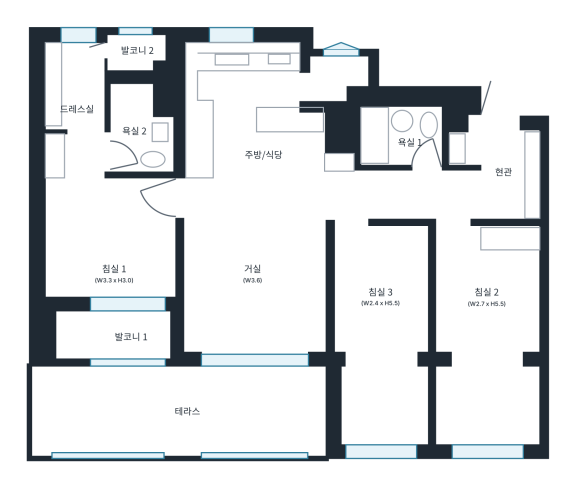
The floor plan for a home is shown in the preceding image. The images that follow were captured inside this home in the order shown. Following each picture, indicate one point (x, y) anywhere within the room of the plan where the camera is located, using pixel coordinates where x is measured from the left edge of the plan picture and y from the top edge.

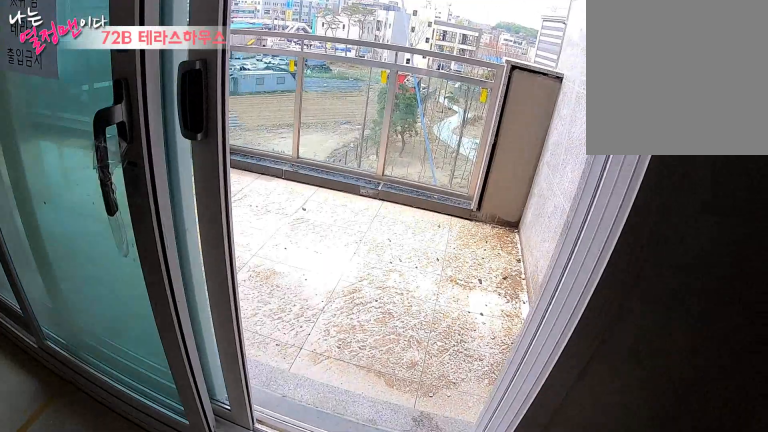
(250, 278)
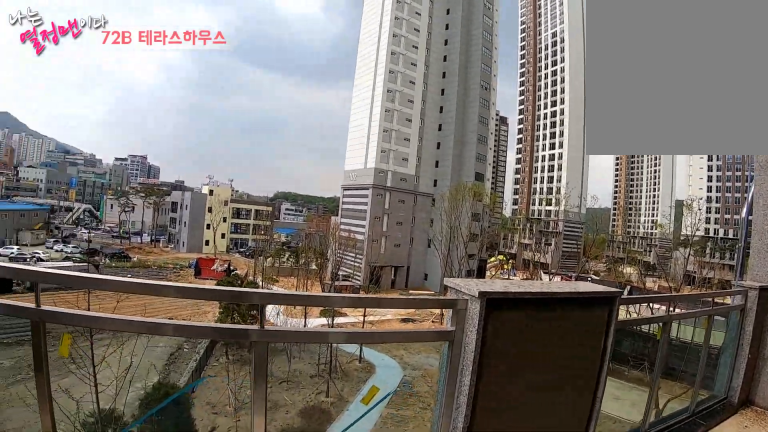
(184, 411)
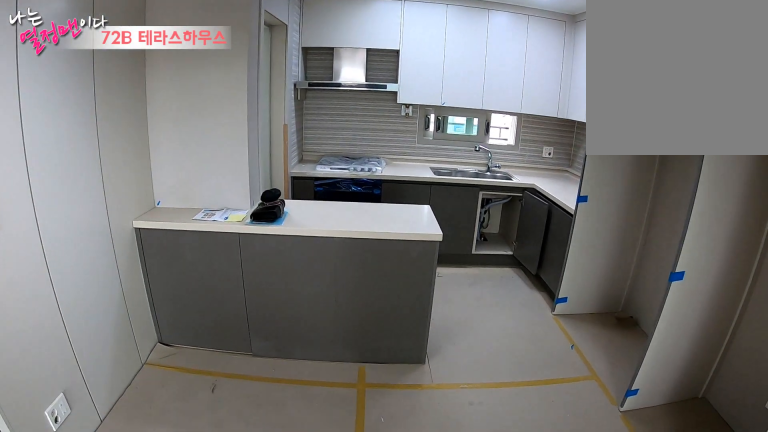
(257, 154)
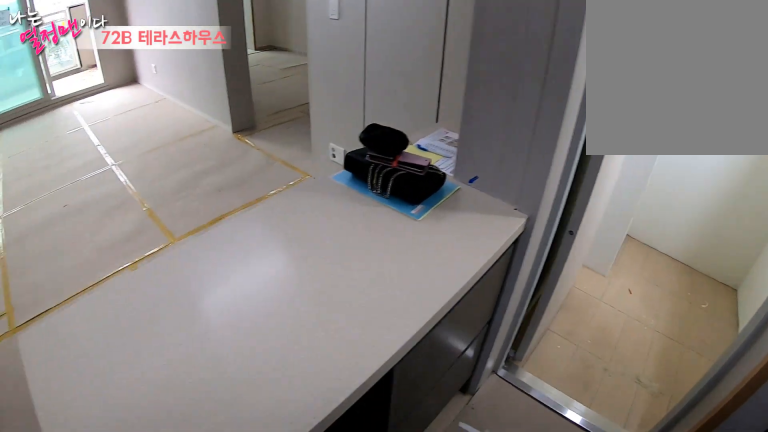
(258, 154)
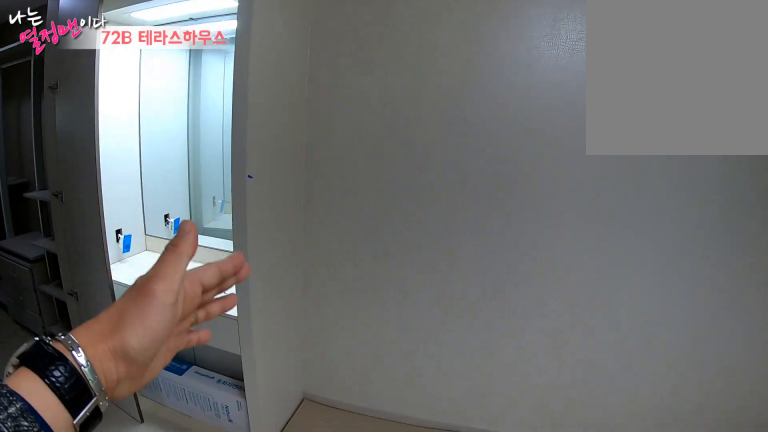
(114, 274)
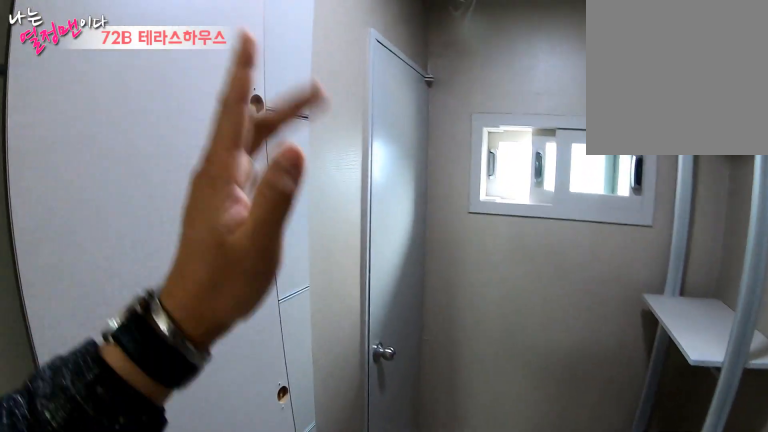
(74, 128)
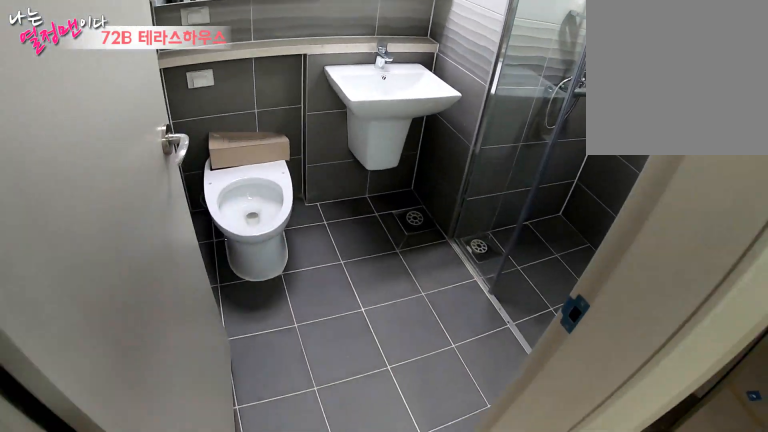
(74, 128)
